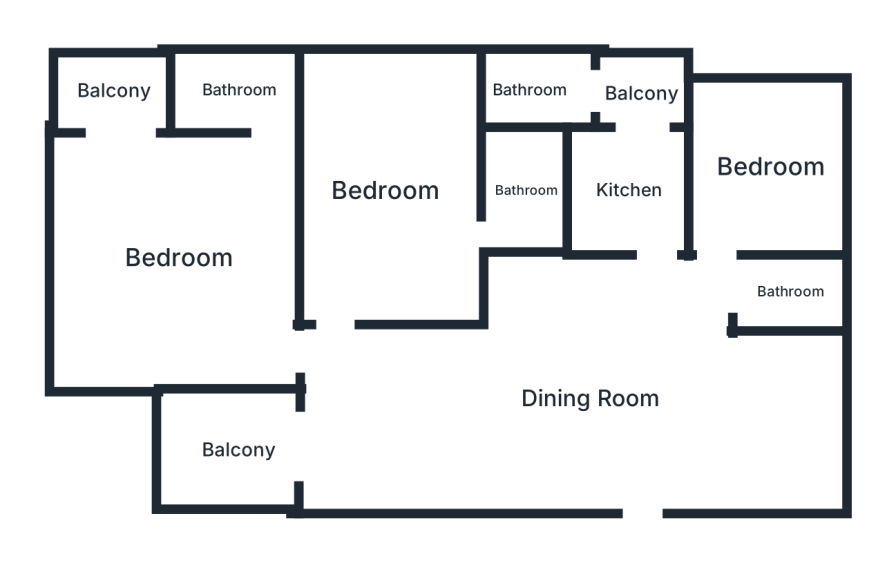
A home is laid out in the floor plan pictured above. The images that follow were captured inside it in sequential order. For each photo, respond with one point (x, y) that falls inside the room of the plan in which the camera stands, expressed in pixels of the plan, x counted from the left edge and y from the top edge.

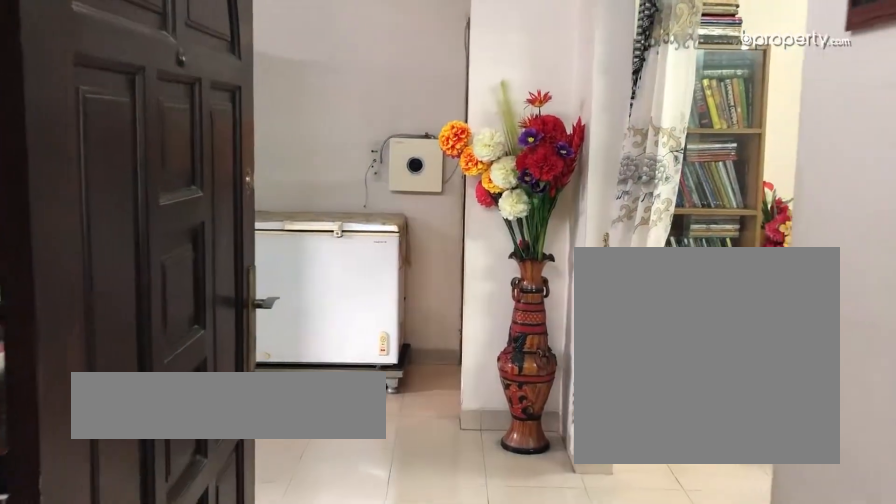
(610, 376)
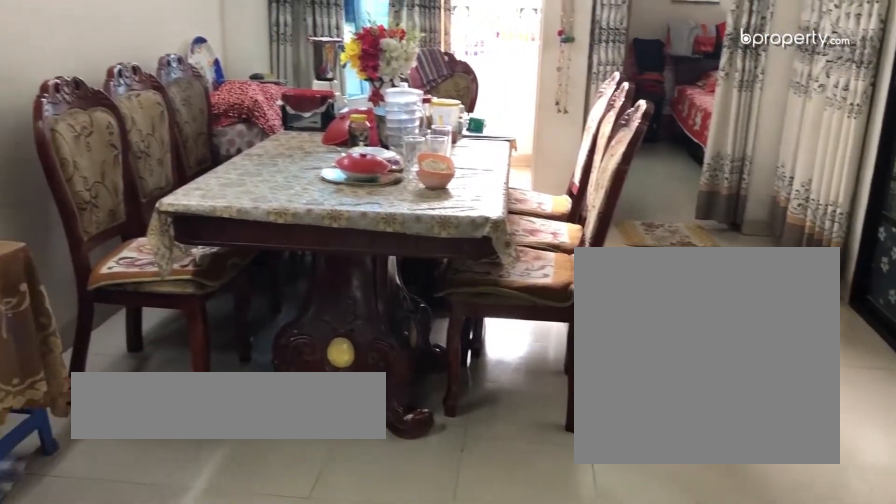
(610, 374)
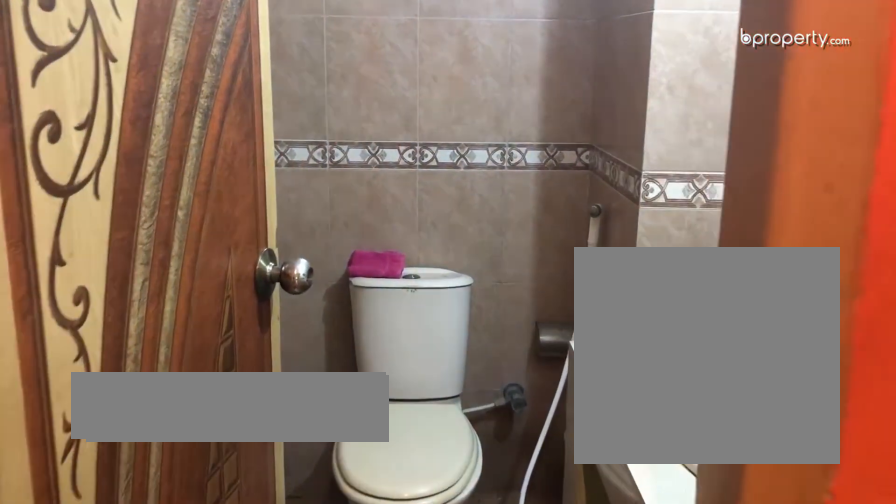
(787, 289)
